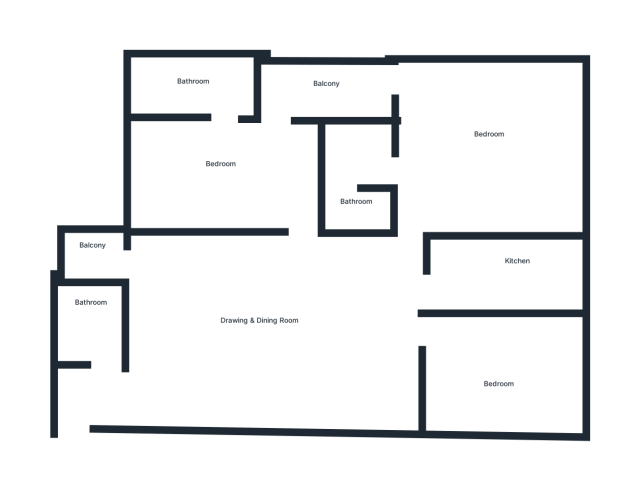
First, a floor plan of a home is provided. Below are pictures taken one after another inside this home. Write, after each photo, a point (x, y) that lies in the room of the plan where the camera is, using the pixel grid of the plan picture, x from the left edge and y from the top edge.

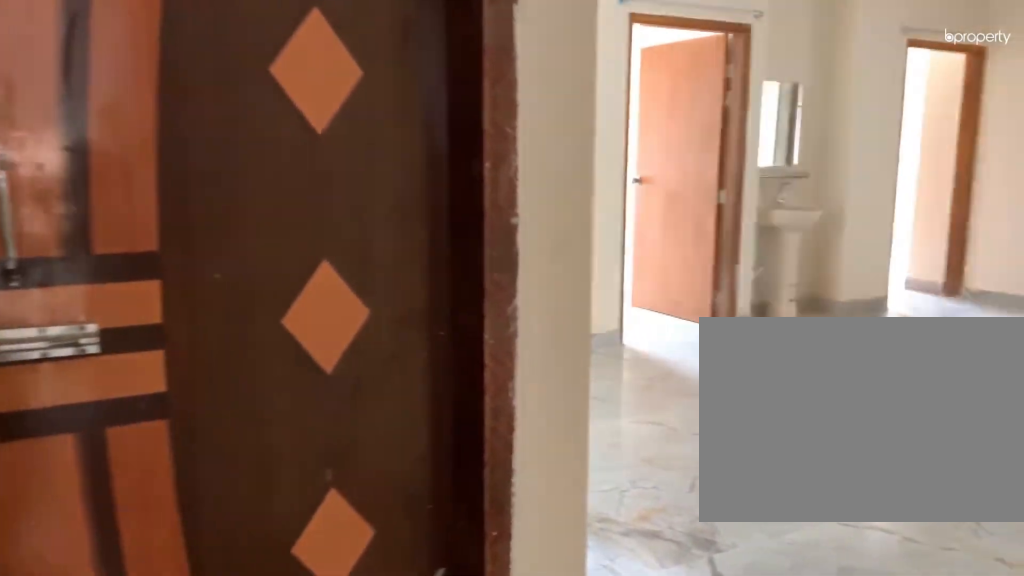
(123, 395)
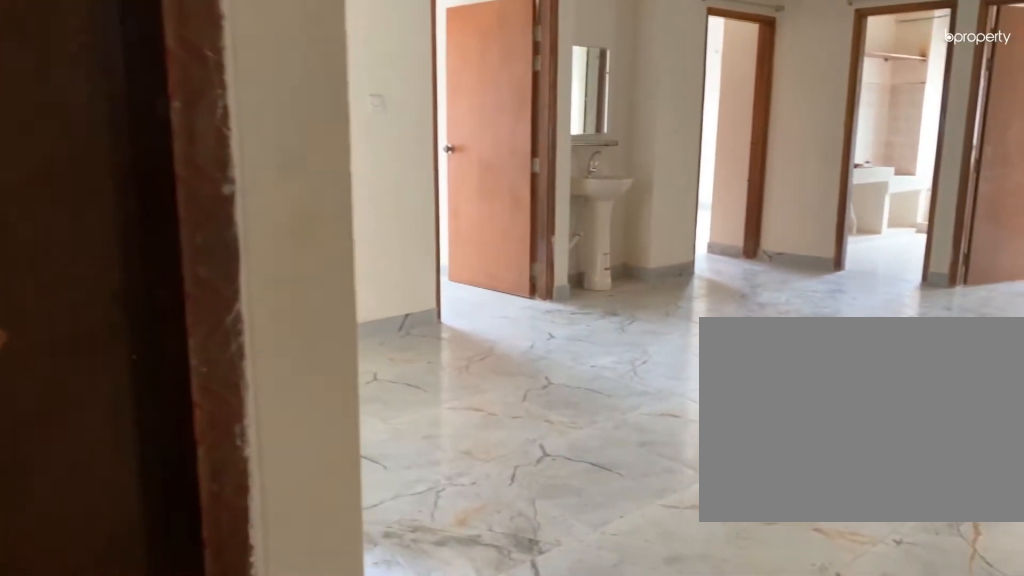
(123, 395)
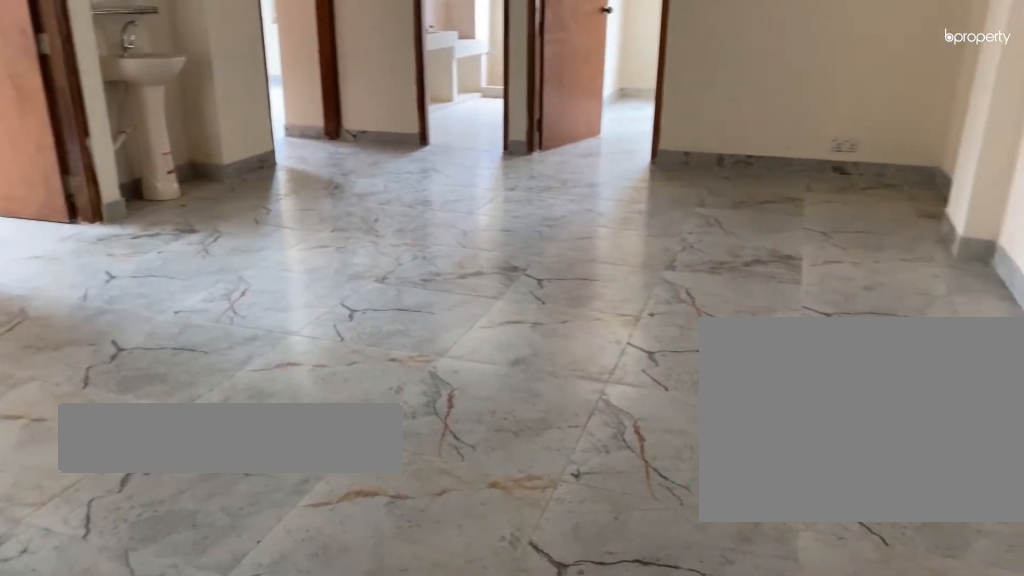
(259, 330)
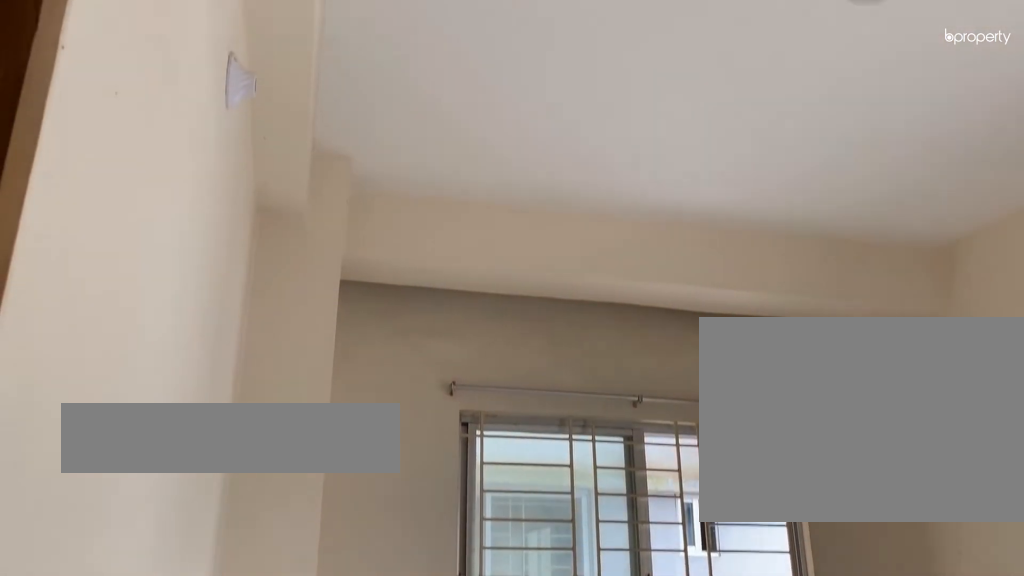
(220, 168)
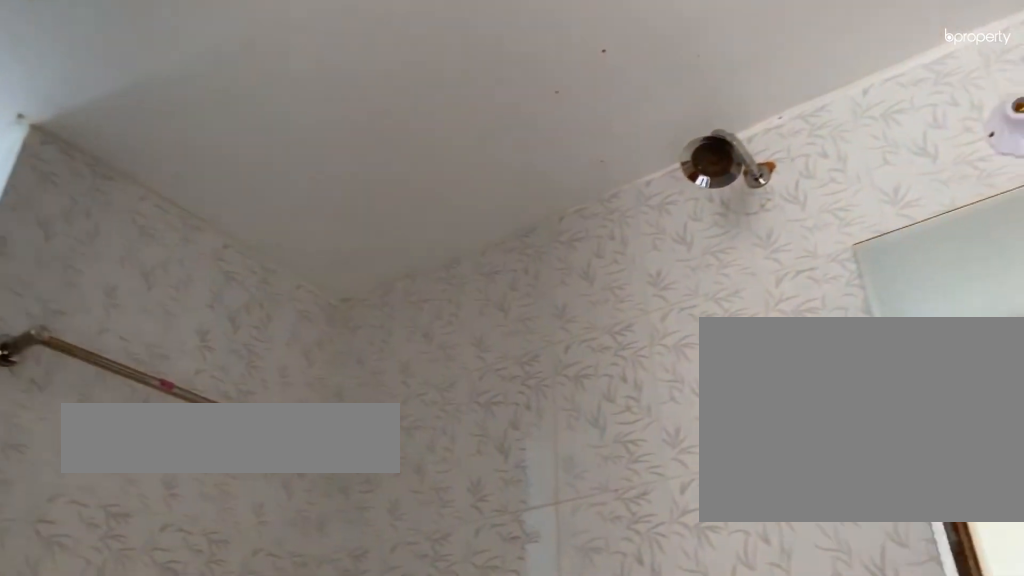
(202, 82)
